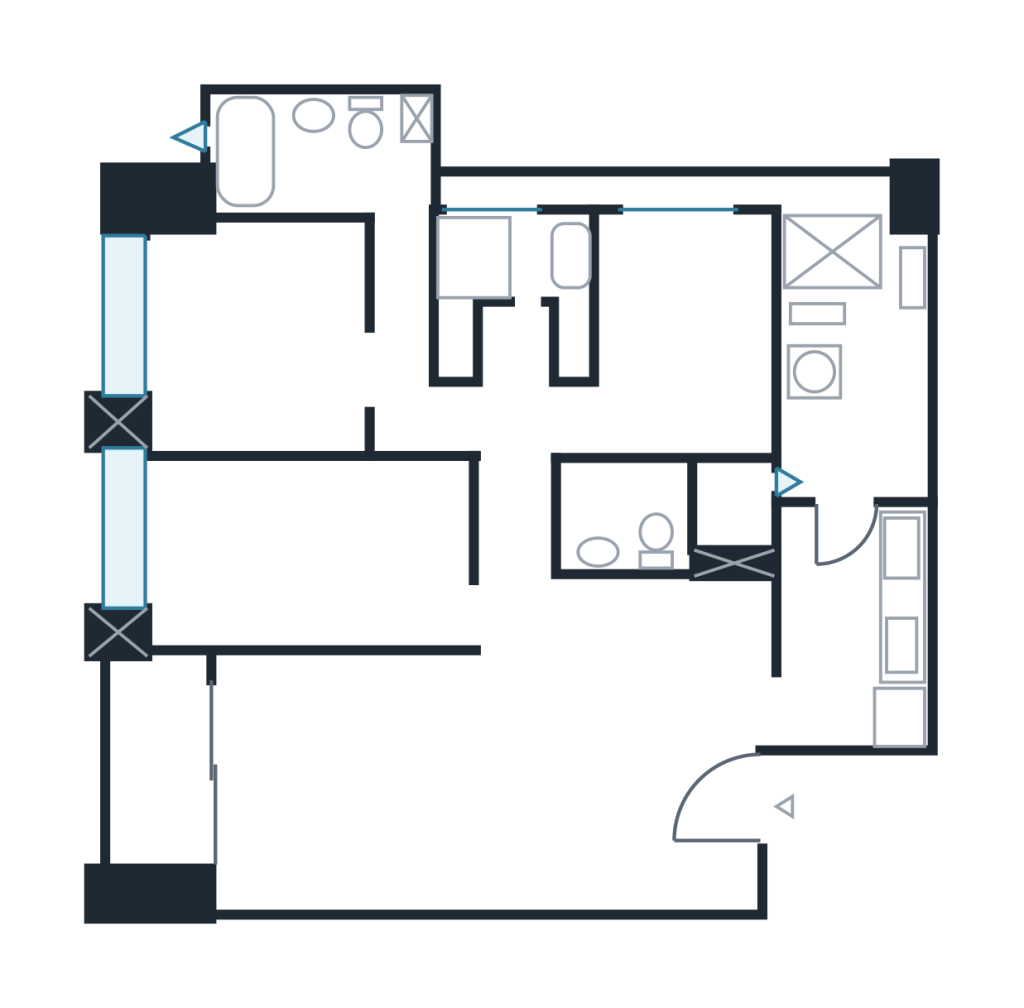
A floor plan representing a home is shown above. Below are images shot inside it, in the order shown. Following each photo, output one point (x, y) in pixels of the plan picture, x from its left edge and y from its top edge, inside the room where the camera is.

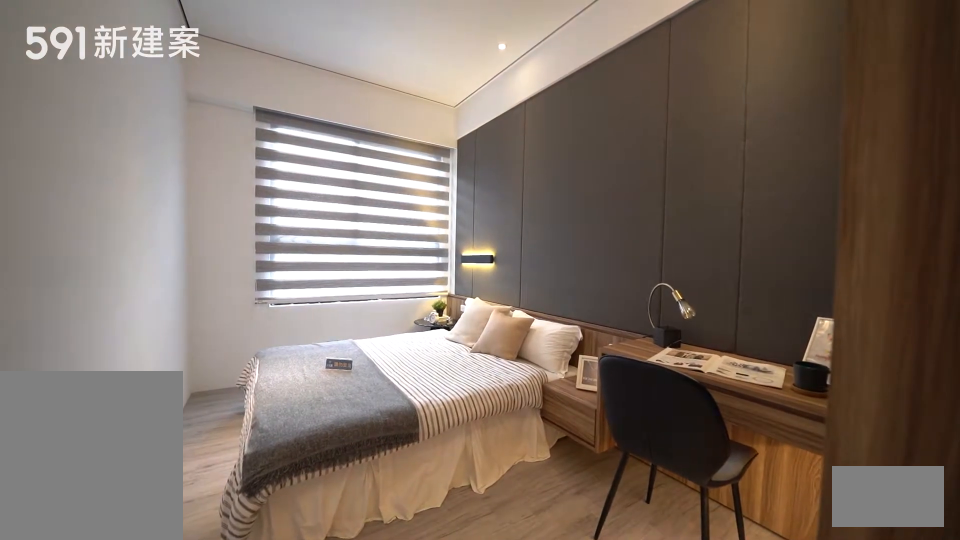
(303, 554)
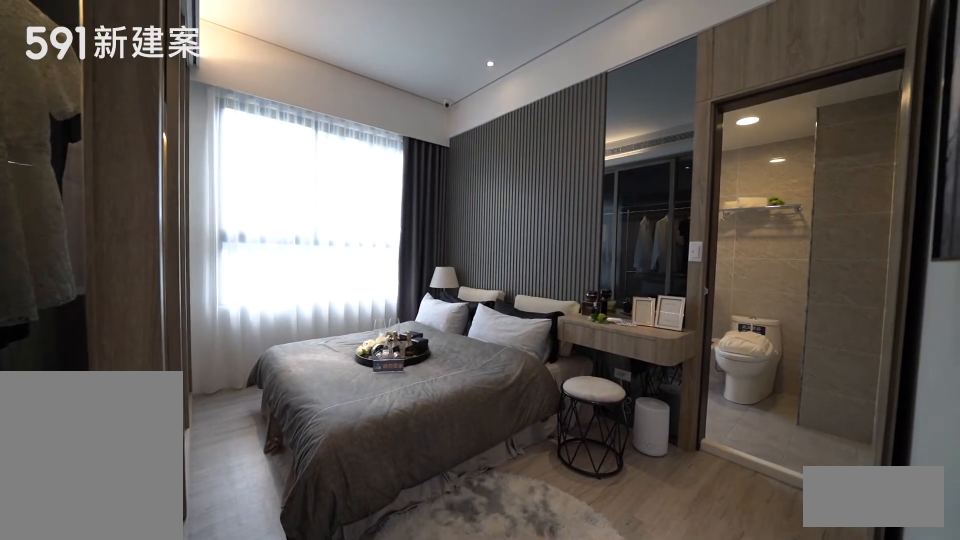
(292, 337)
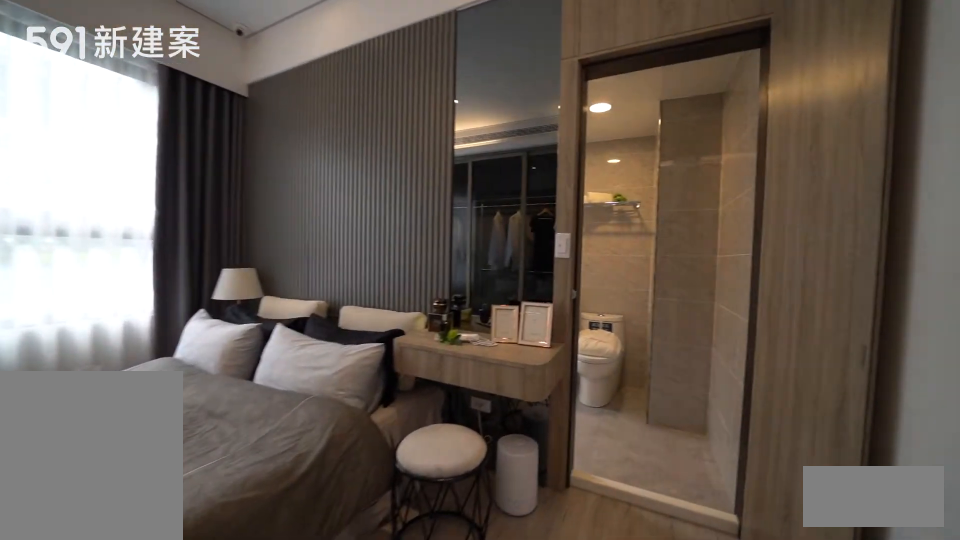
(292, 337)
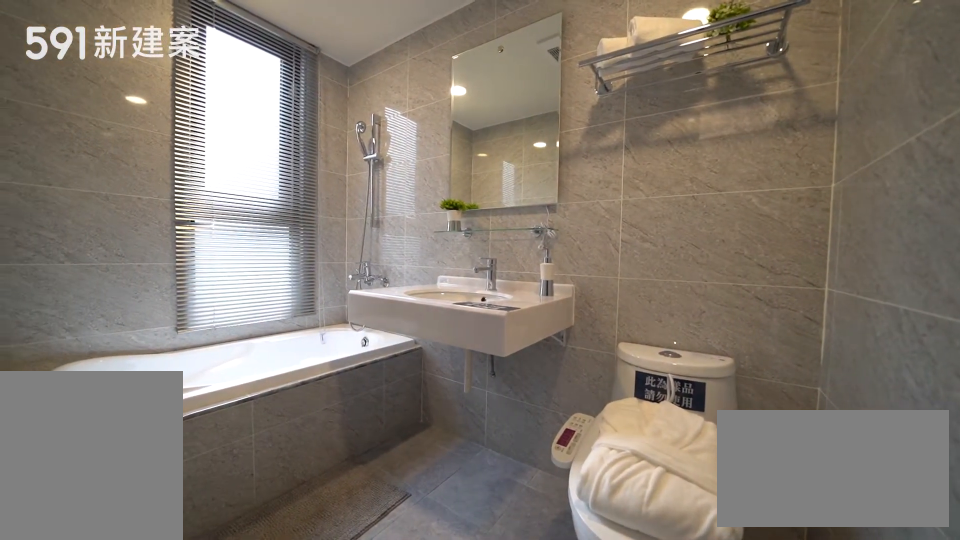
(319, 147)
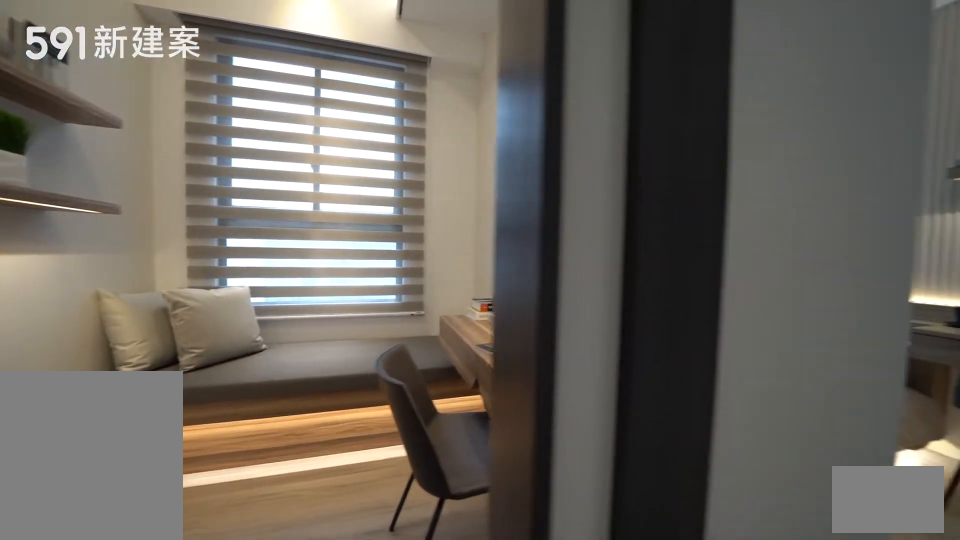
(512, 295)
